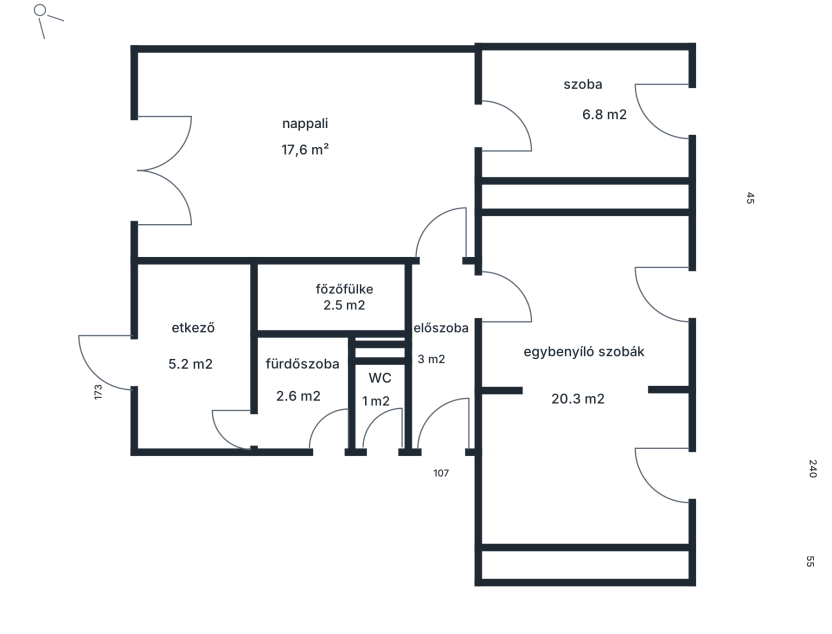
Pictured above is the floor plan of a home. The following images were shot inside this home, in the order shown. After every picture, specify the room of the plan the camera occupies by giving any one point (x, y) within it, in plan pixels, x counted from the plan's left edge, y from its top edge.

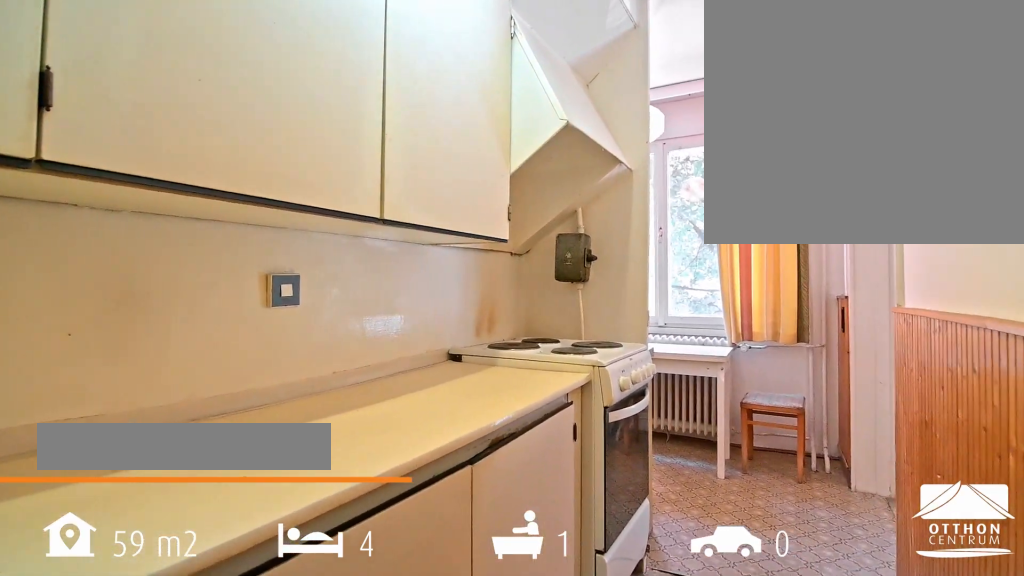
(328, 299)
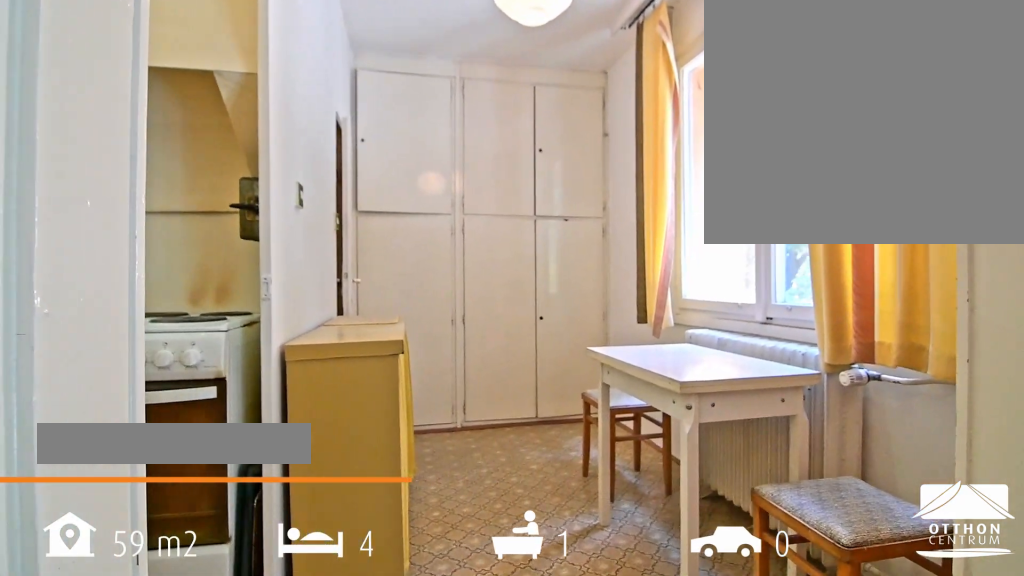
(194, 348)
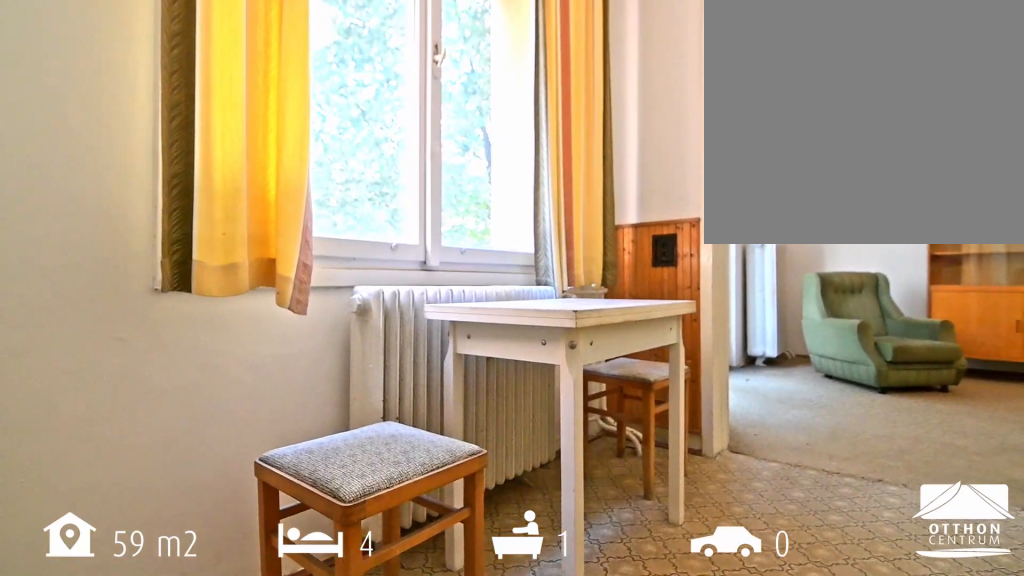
(194, 348)
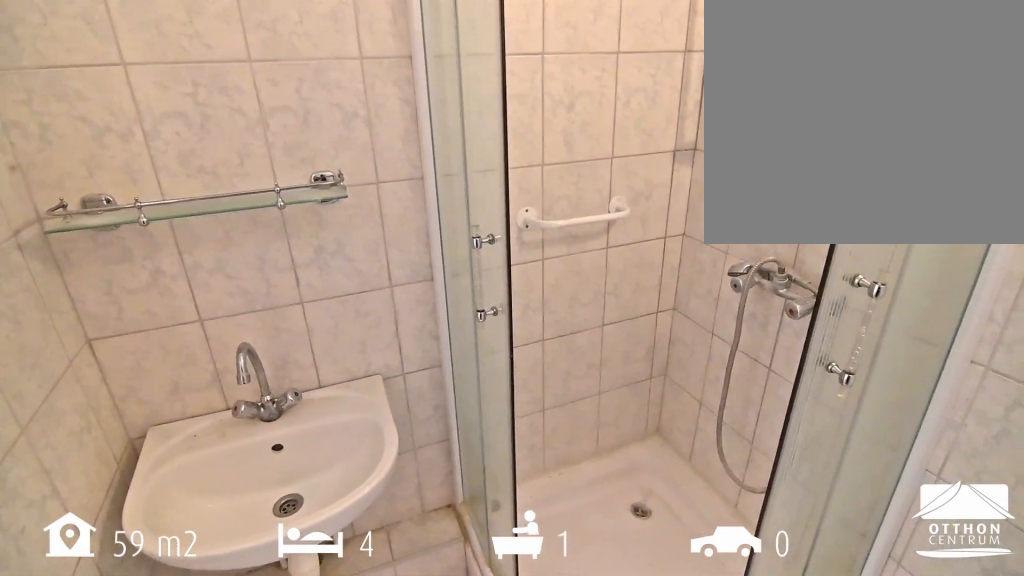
(304, 396)
